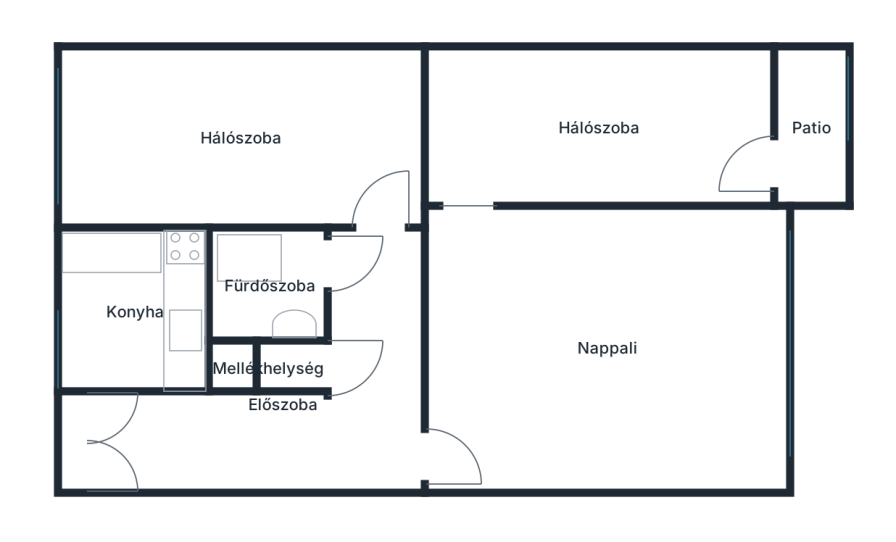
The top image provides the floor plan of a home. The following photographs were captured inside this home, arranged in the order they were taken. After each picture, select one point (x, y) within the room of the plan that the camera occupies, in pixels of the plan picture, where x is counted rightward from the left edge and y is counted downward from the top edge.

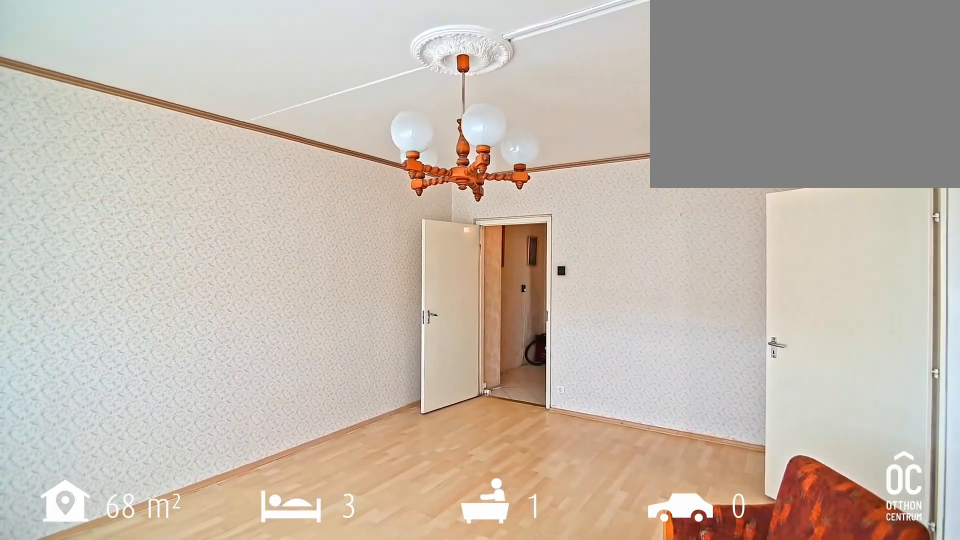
(609, 354)
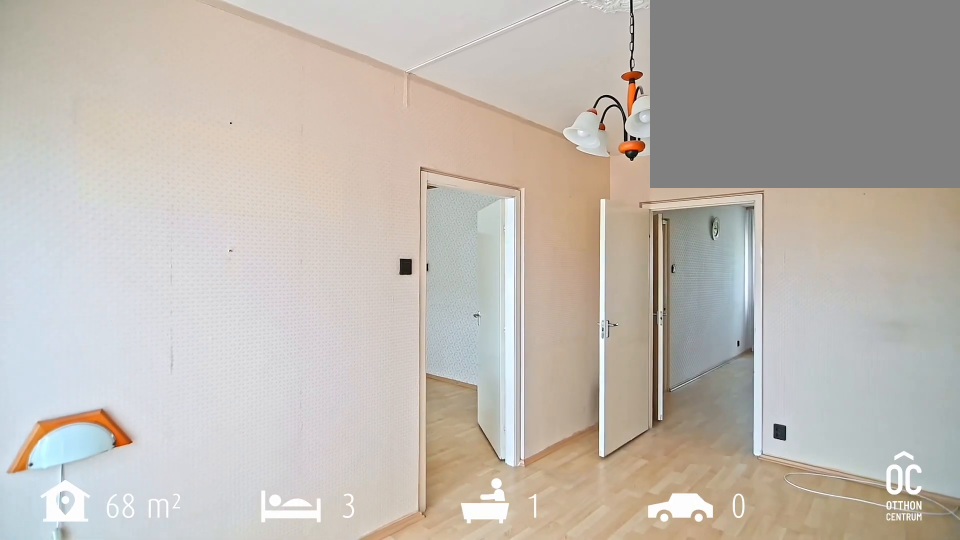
(591, 129)
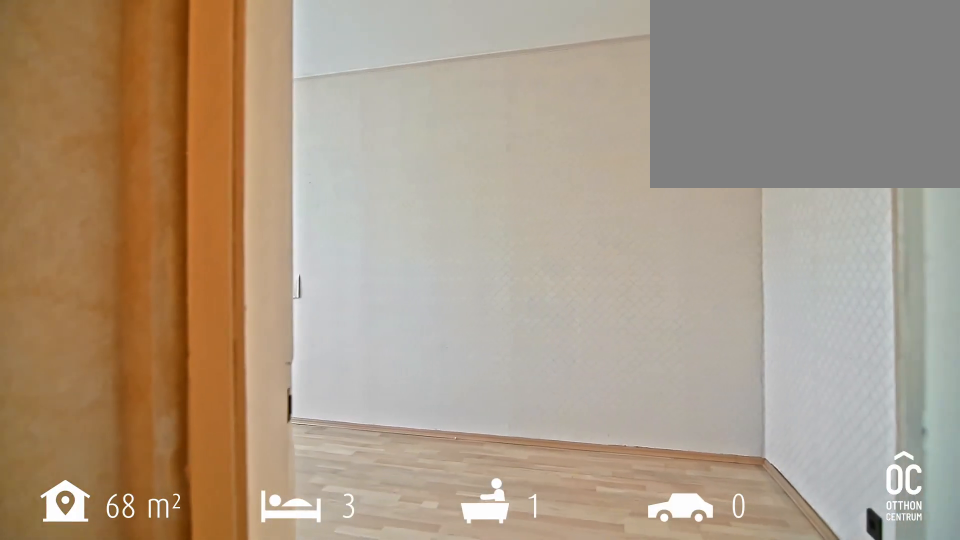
(247, 144)
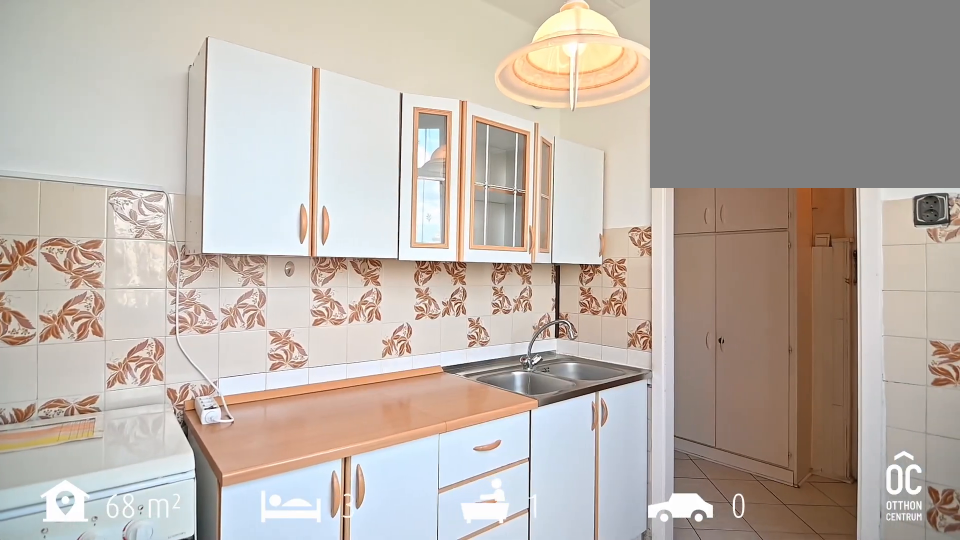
(132, 313)
